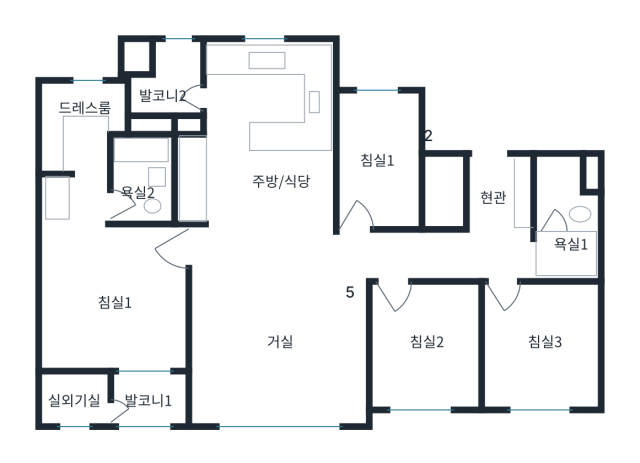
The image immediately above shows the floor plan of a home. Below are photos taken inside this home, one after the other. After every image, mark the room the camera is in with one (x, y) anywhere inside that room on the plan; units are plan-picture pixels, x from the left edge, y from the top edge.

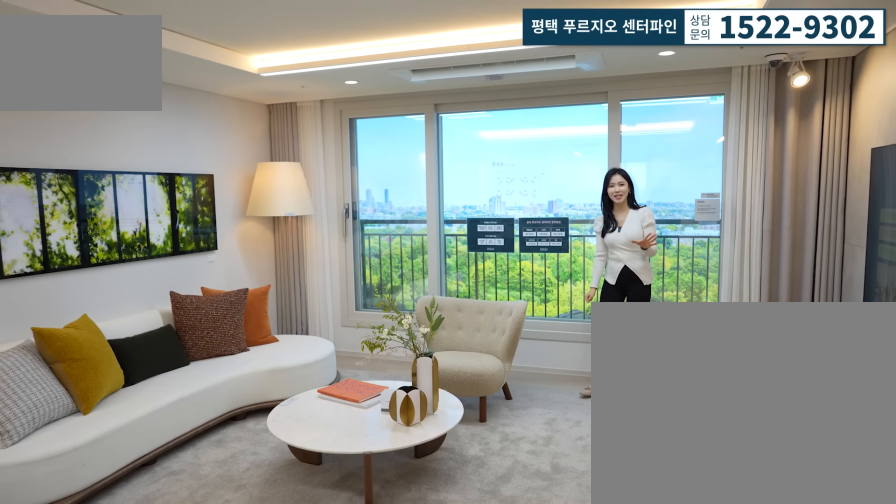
(274, 356)
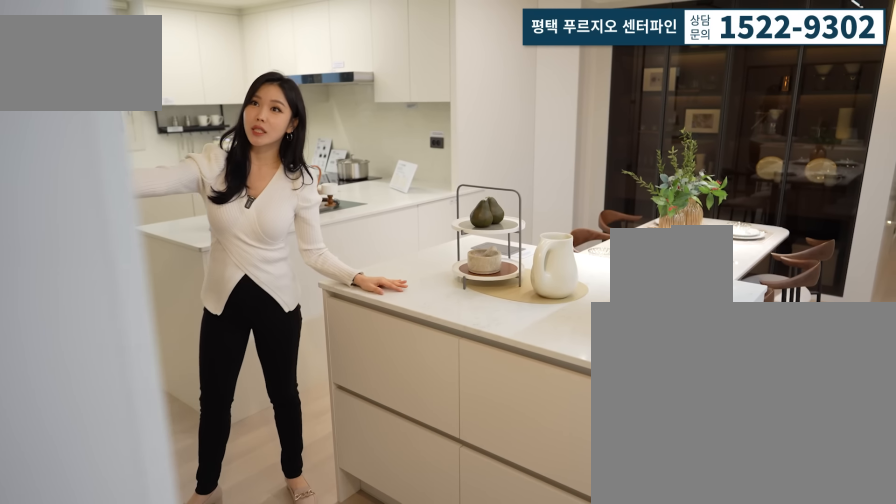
(274, 155)
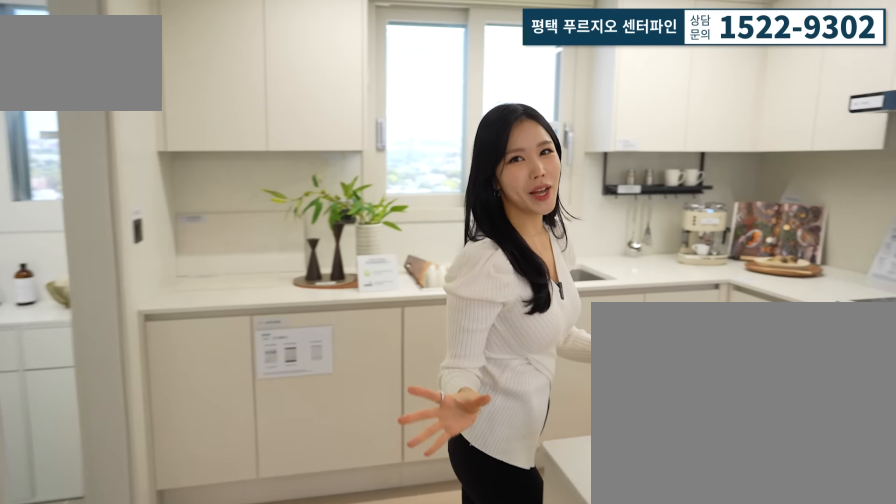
(273, 155)
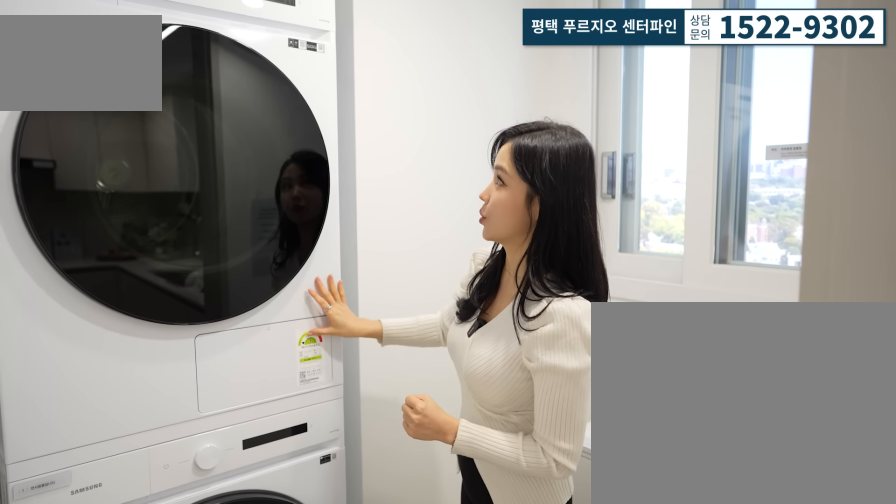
(159, 78)
